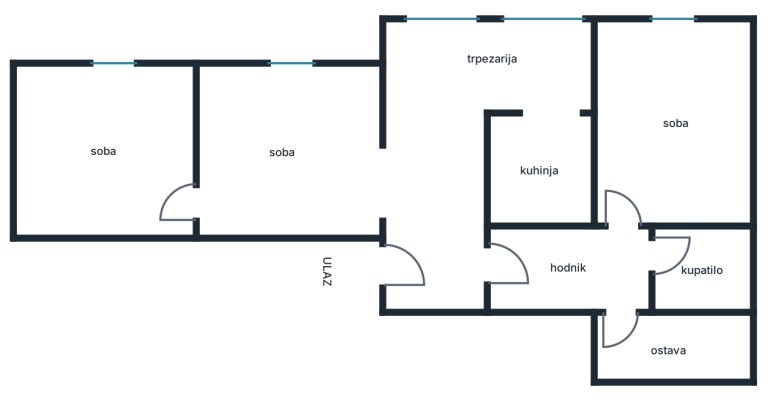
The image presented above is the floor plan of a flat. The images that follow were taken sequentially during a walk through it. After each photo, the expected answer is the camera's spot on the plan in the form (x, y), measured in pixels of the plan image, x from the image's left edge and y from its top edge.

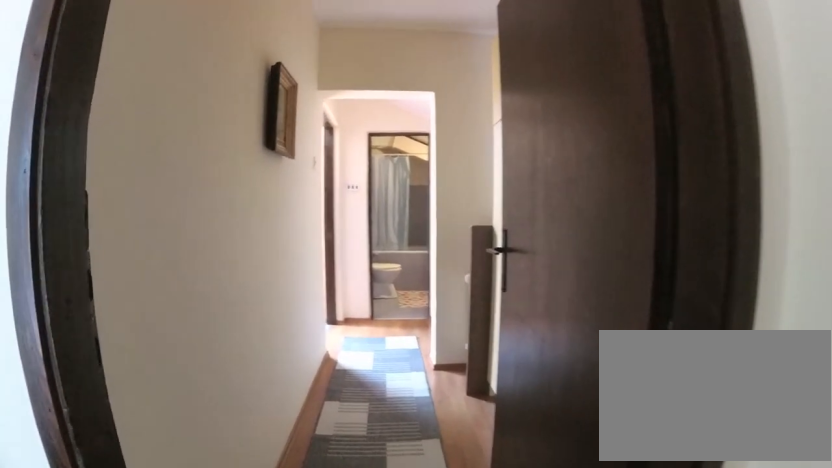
(456, 259)
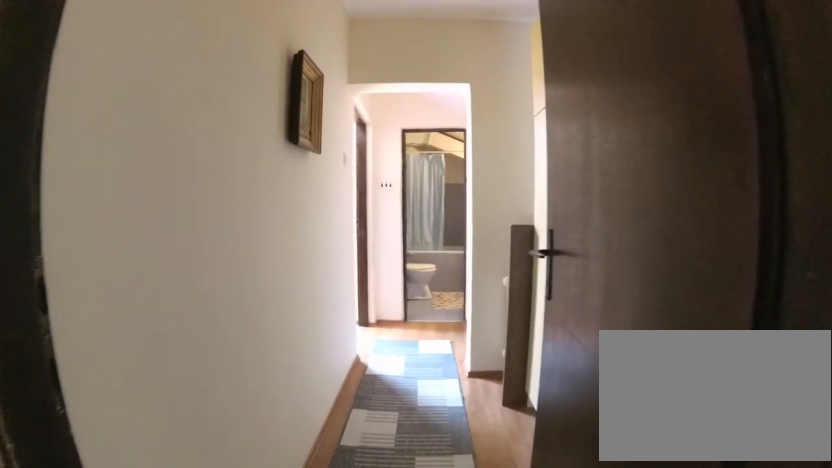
(460, 258)
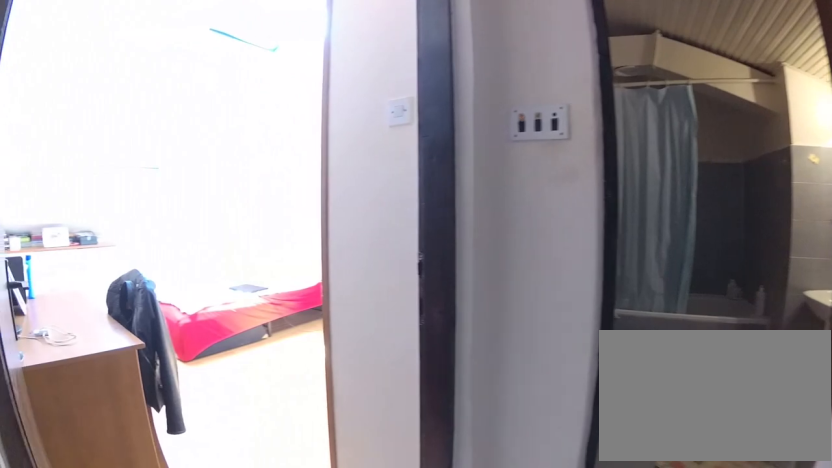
(577, 266)
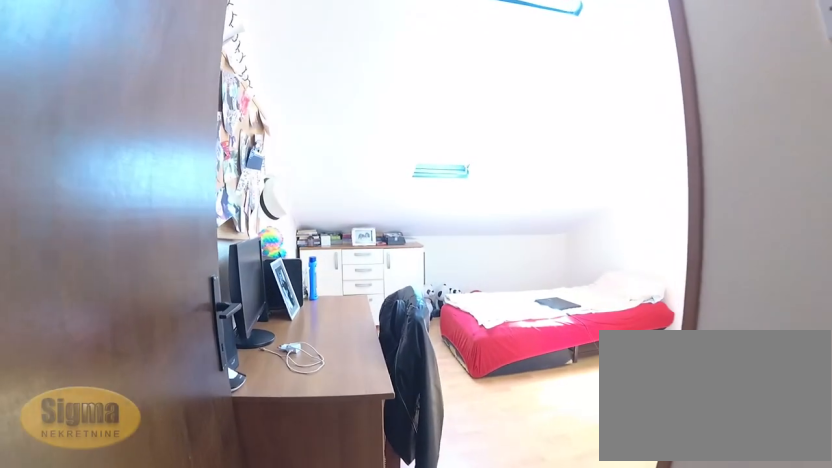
(615, 248)
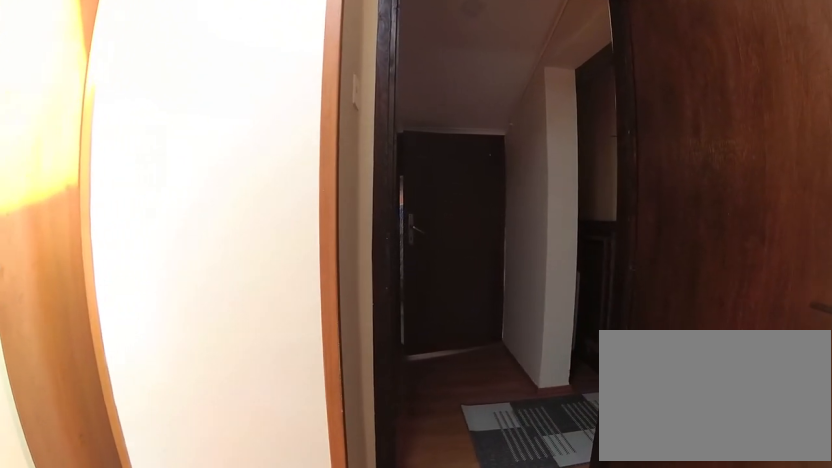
(632, 125)
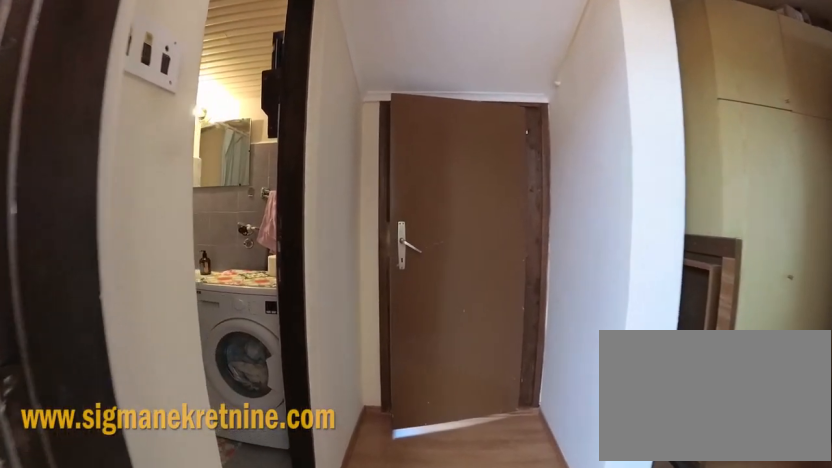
(633, 175)
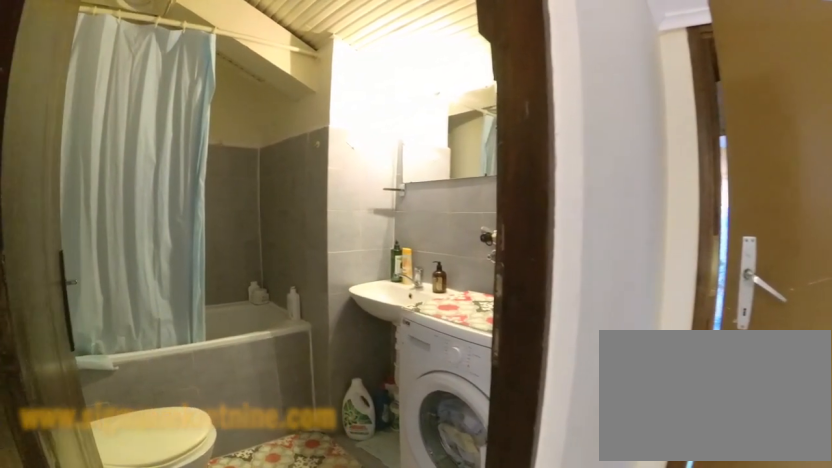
(625, 231)
